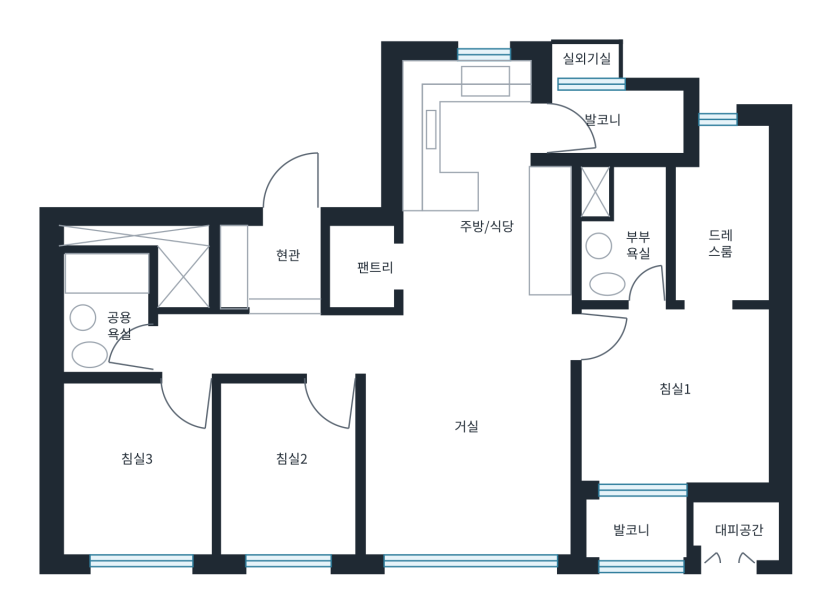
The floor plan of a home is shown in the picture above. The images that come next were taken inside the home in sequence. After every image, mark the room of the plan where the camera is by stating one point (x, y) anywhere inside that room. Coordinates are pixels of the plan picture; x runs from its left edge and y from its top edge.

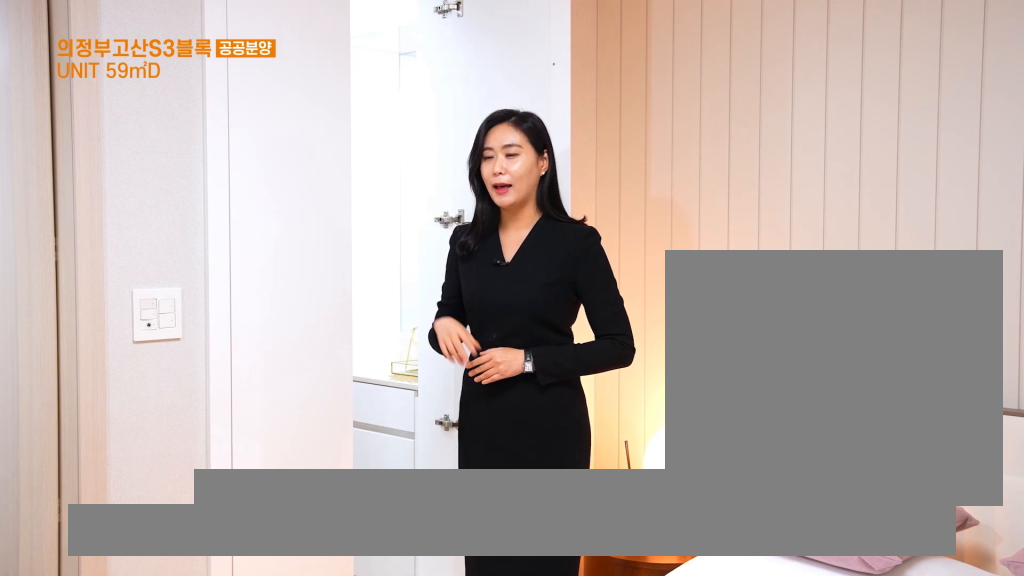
(674, 375)
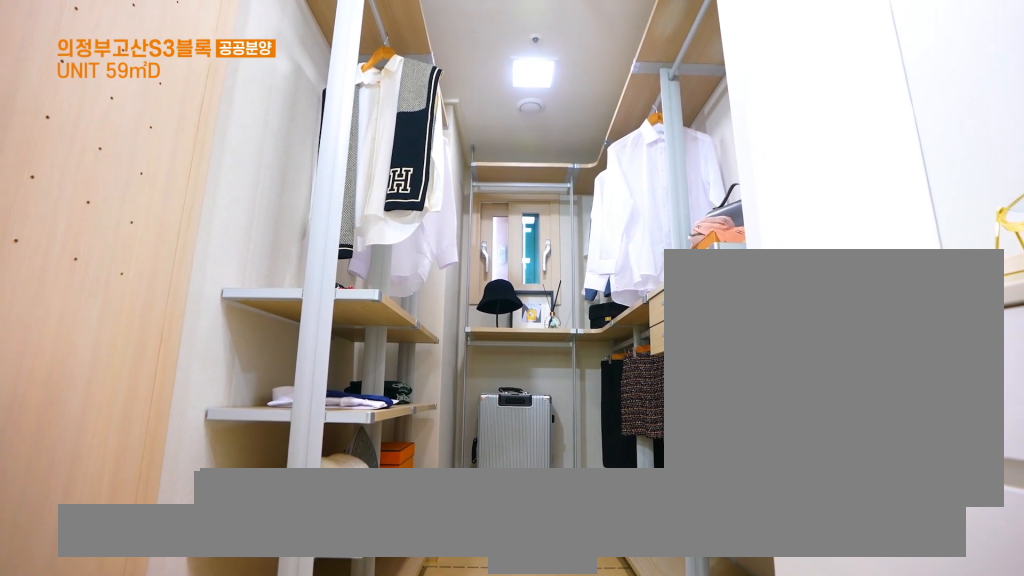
(721, 216)
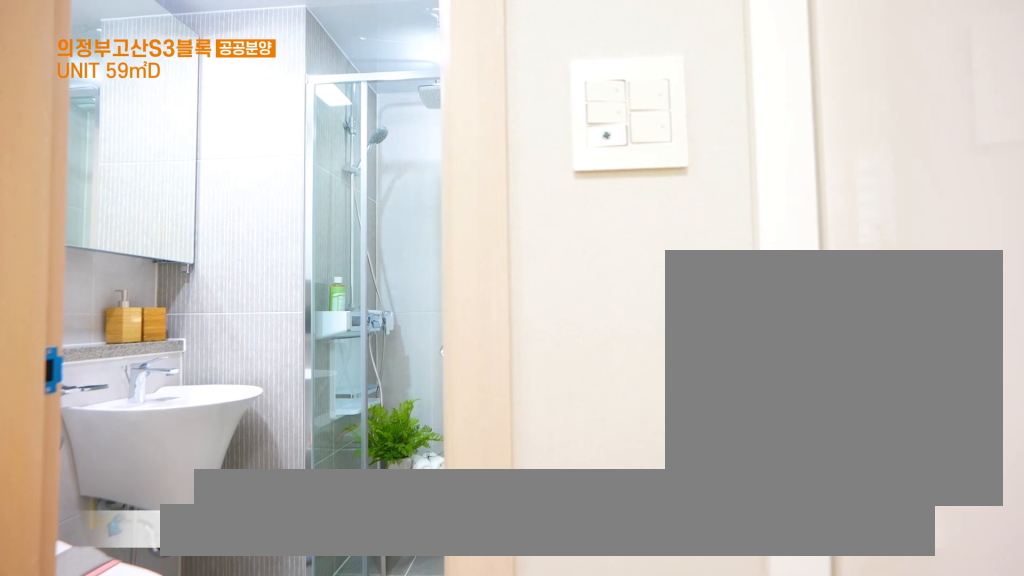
(639, 227)
